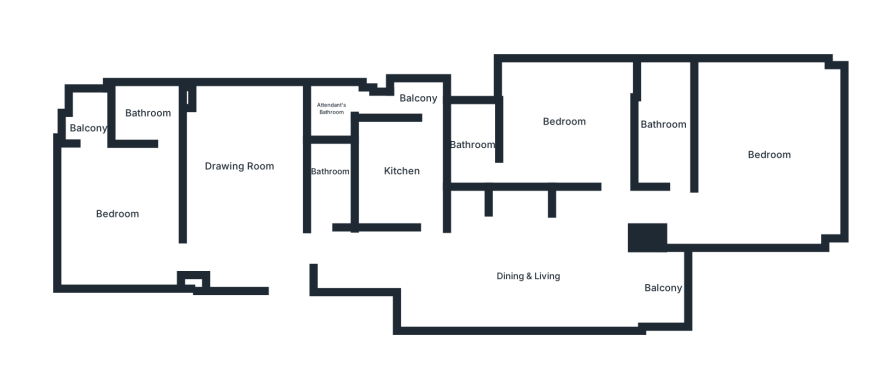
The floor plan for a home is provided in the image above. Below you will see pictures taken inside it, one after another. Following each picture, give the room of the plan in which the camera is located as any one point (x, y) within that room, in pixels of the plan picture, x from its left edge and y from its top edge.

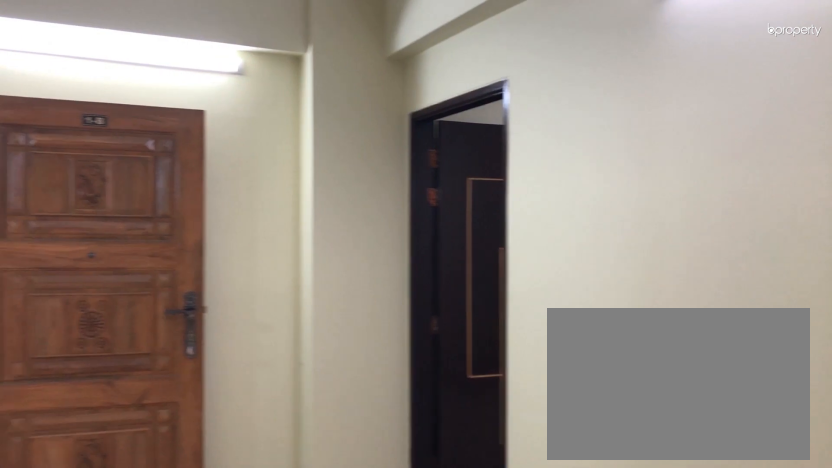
(247, 169)
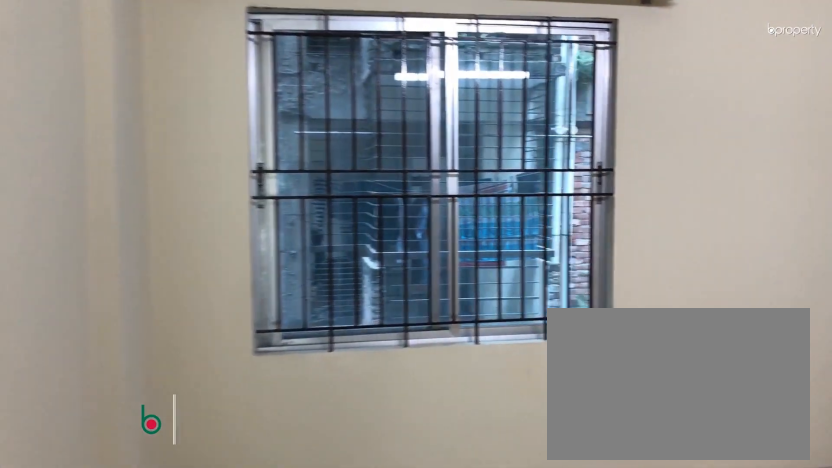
(119, 215)
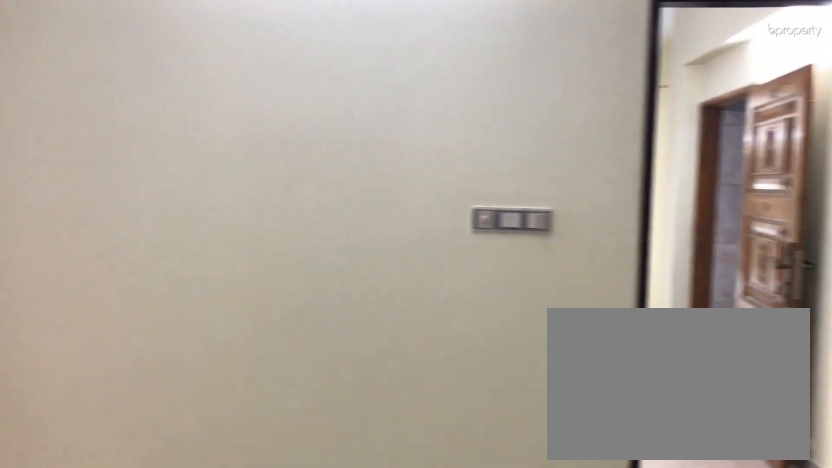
(119, 215)
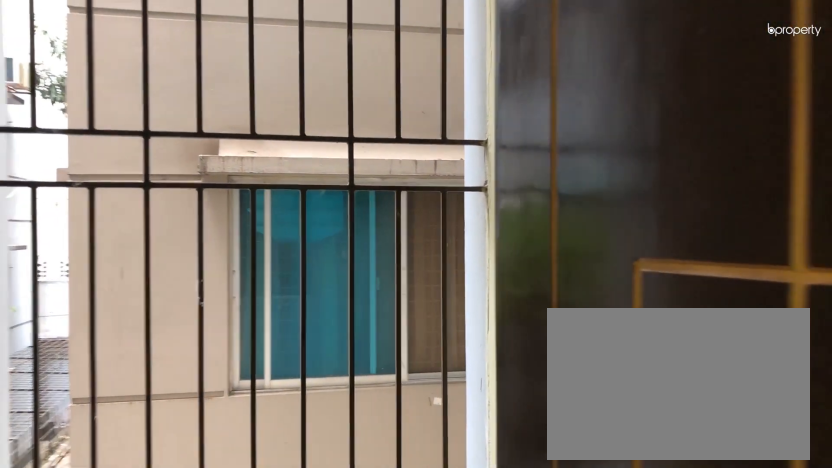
(87, 114)
